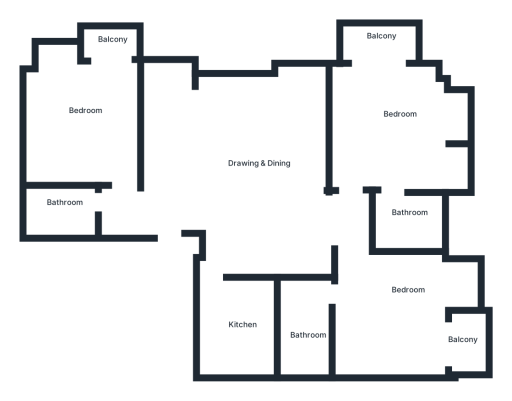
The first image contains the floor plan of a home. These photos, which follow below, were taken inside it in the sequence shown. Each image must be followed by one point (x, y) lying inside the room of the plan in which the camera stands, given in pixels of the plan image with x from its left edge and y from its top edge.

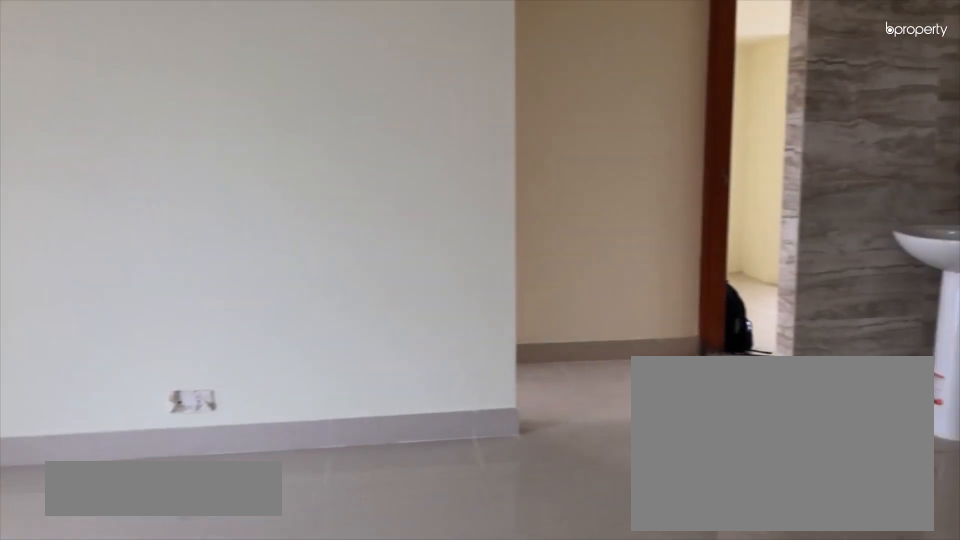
(247, 193)
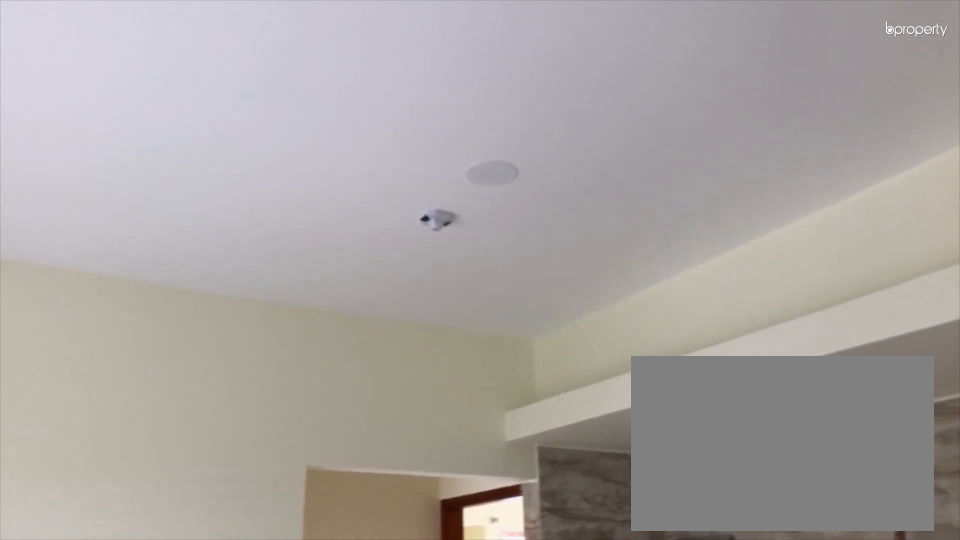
(247, 193)
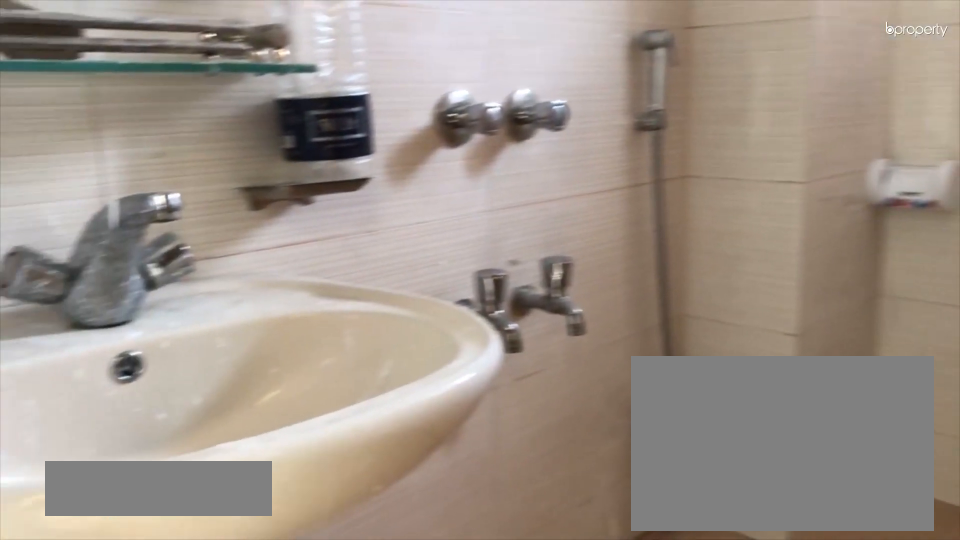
(65, 204)
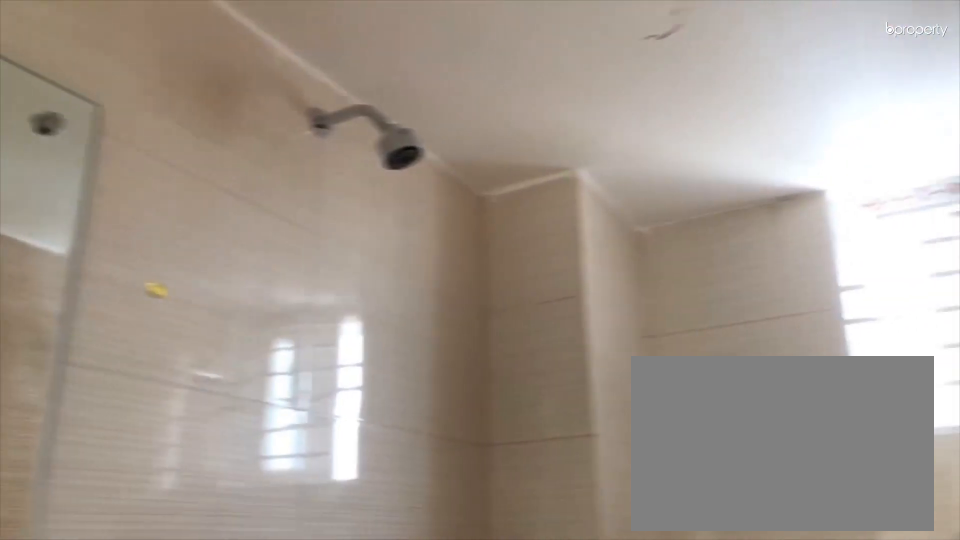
(65, 204)
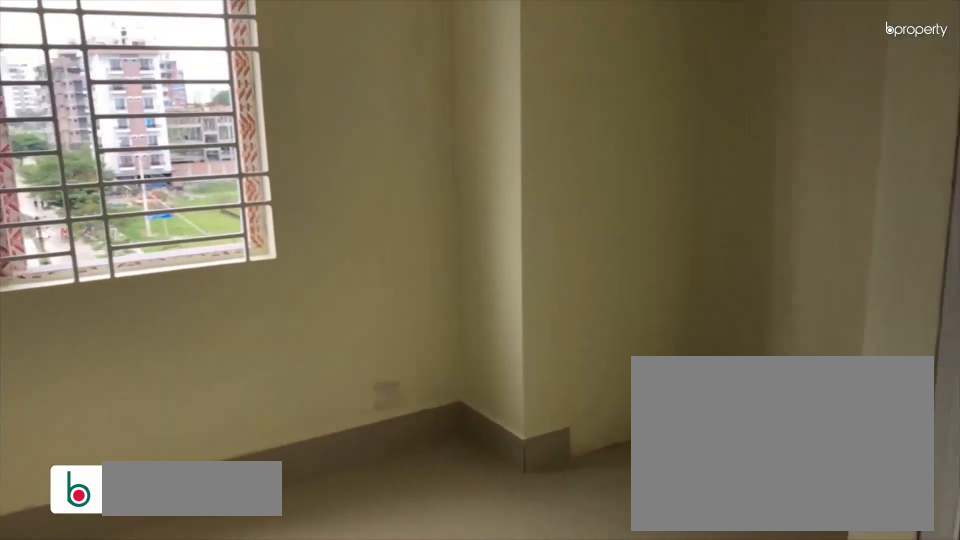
(92, 118)
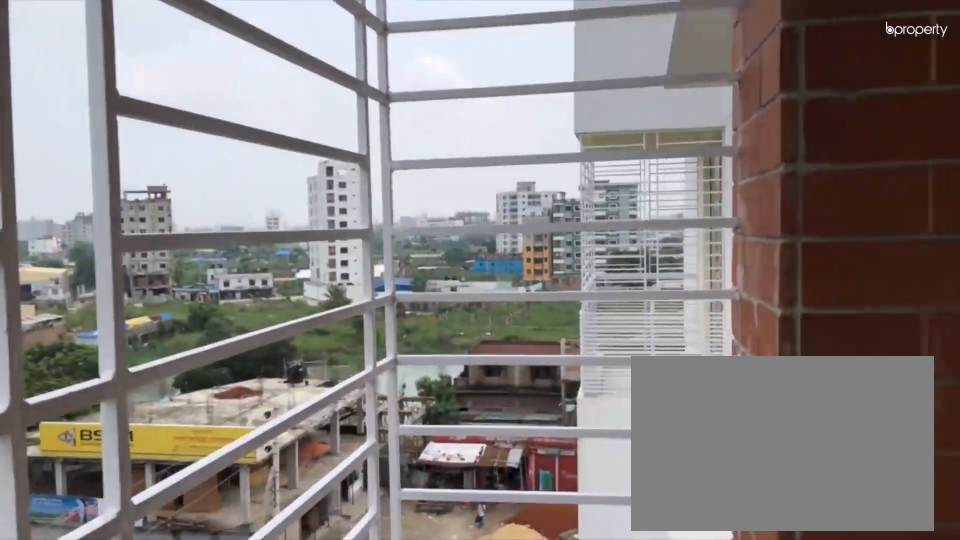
(109, 46)
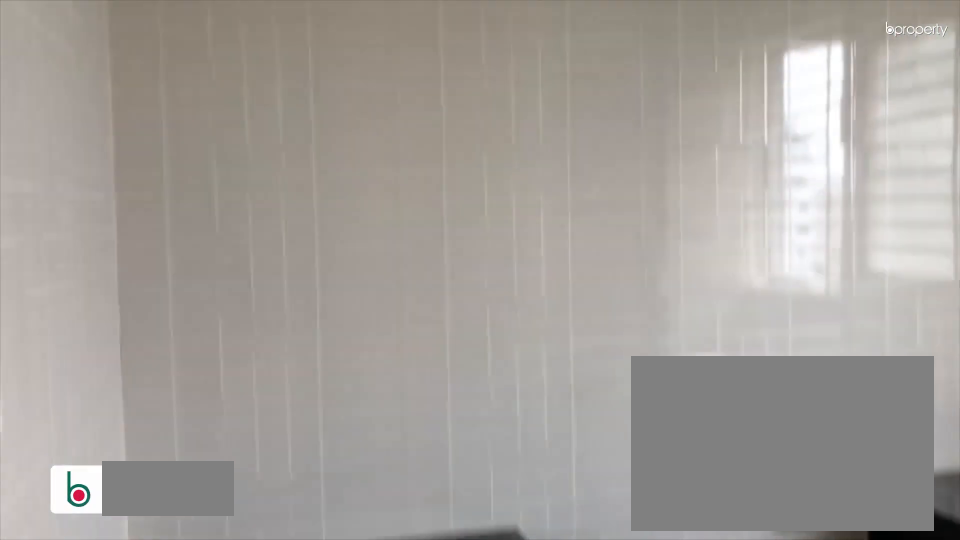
(231, 325)
